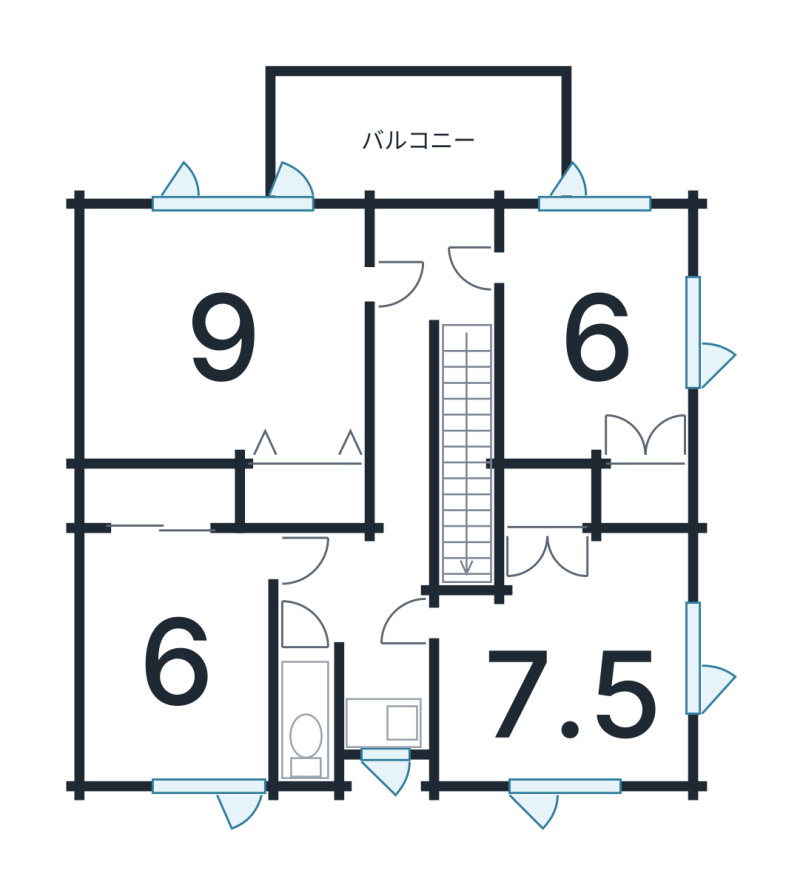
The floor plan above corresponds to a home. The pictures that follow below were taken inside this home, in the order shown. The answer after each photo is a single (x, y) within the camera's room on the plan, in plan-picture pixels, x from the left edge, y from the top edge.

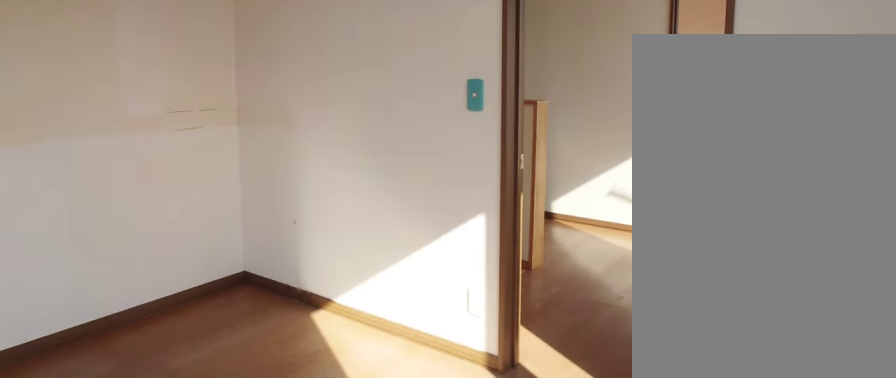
(593, 337)
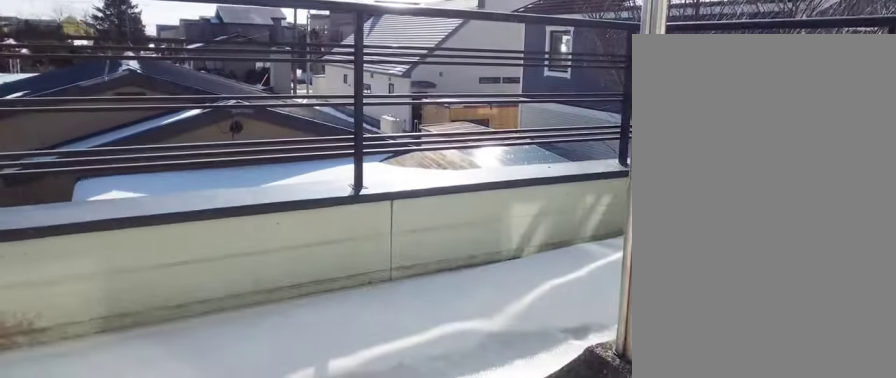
(434, 134)
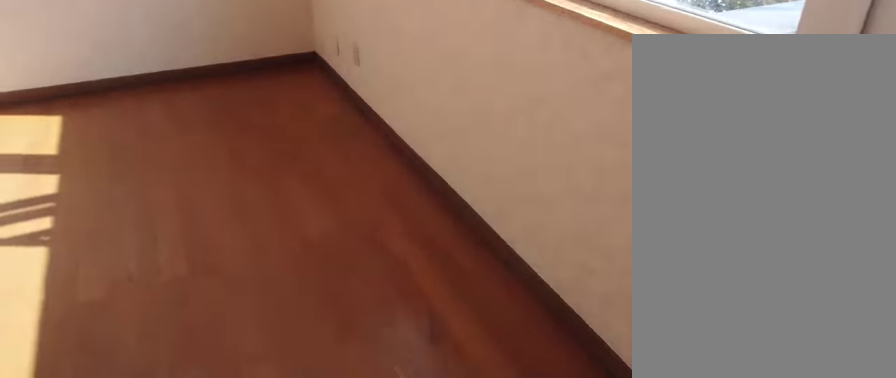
(224, 348)
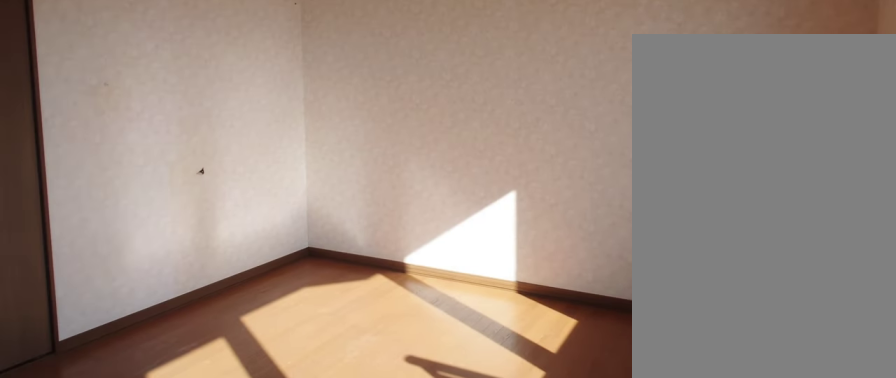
(224, 348)
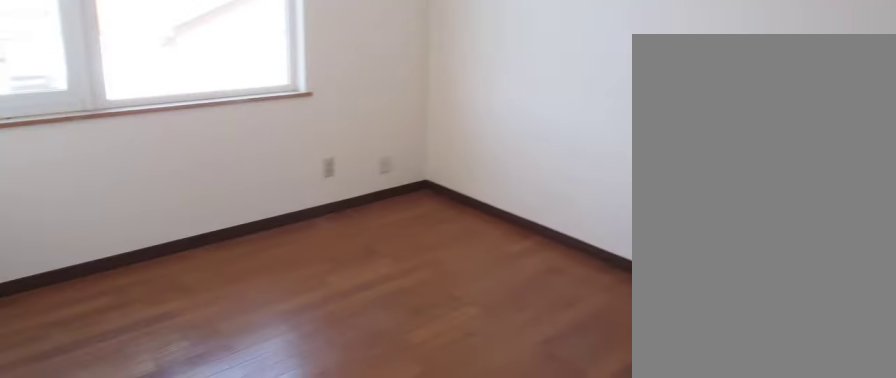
(168, 664)
